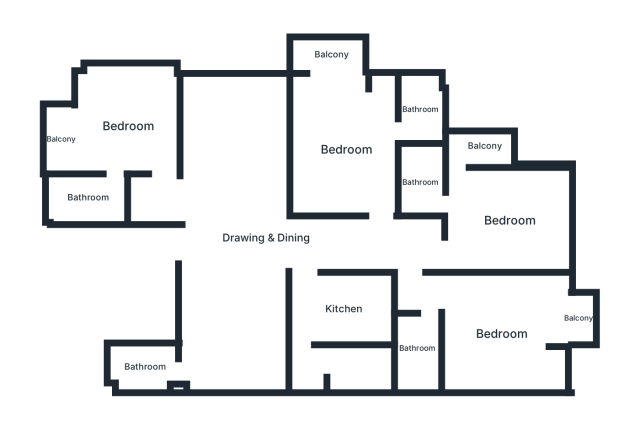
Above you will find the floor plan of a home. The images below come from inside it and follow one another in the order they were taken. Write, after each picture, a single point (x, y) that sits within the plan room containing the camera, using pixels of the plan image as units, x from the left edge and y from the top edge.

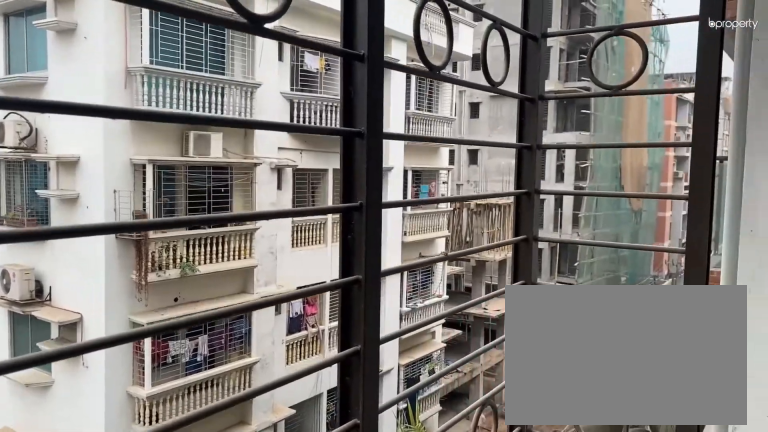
(579, 318)
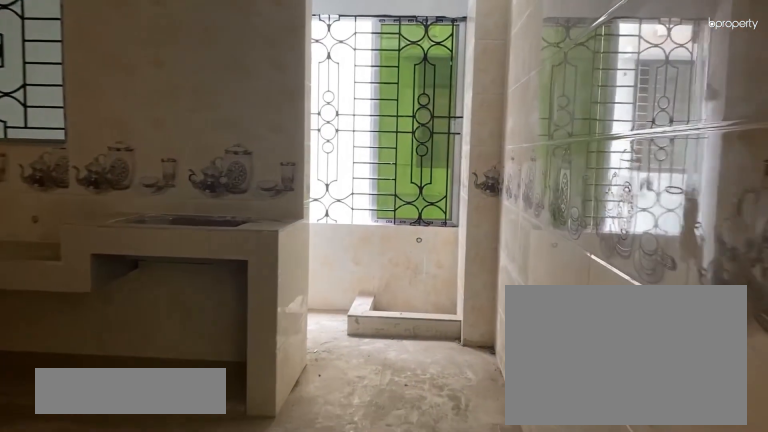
(344, 309)
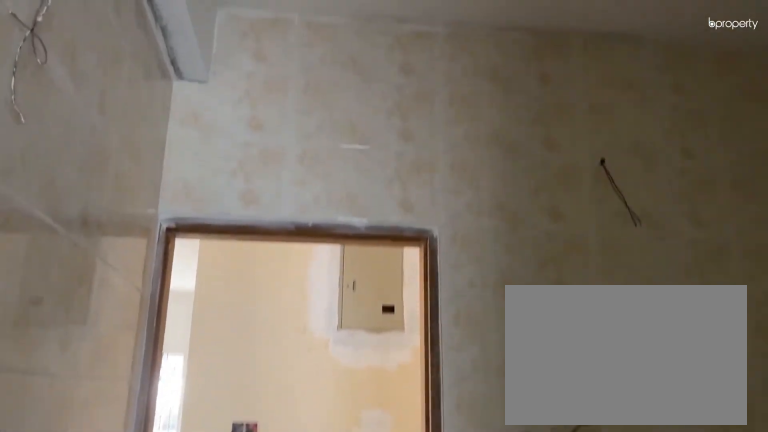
(344, 309)
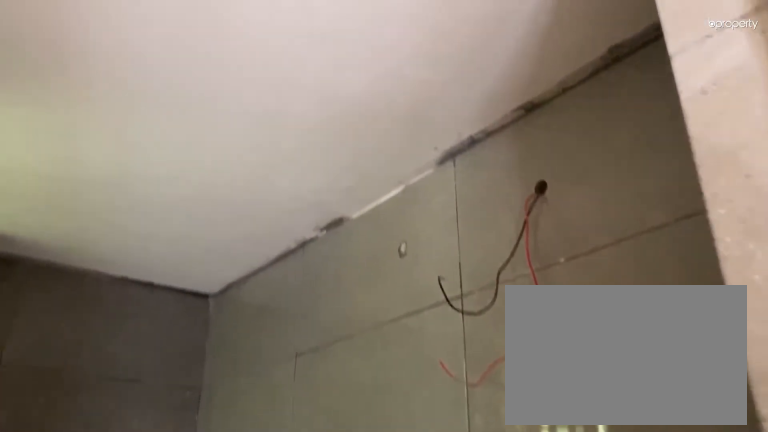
(145, 366)
